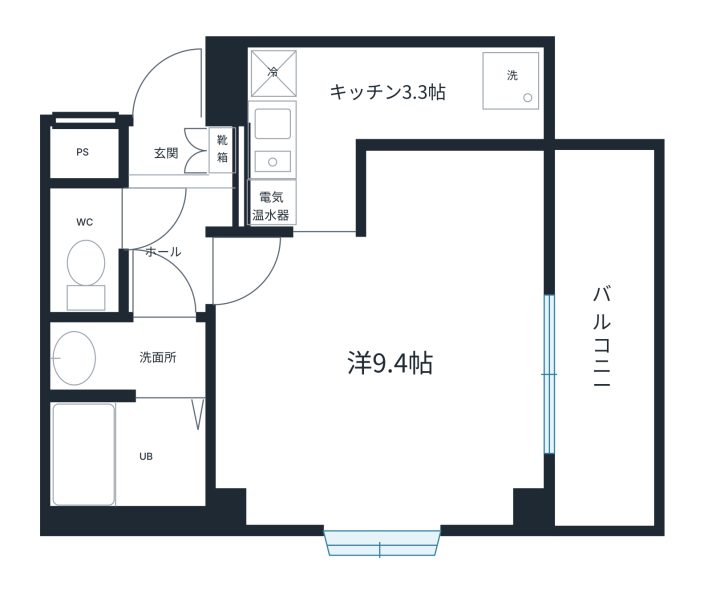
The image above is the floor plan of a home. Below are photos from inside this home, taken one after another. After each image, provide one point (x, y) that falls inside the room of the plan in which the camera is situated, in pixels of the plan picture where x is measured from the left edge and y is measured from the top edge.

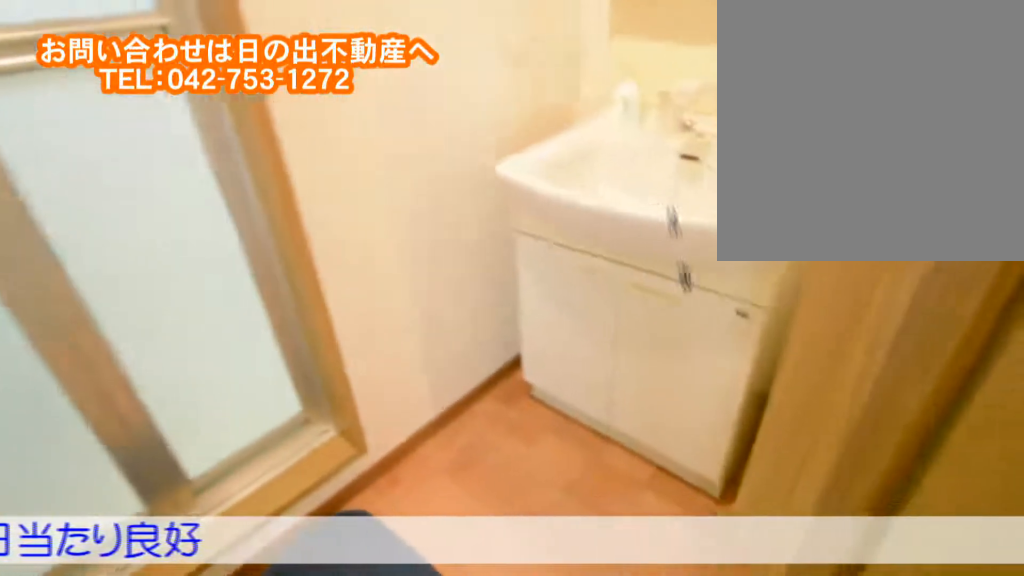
(123, 359)
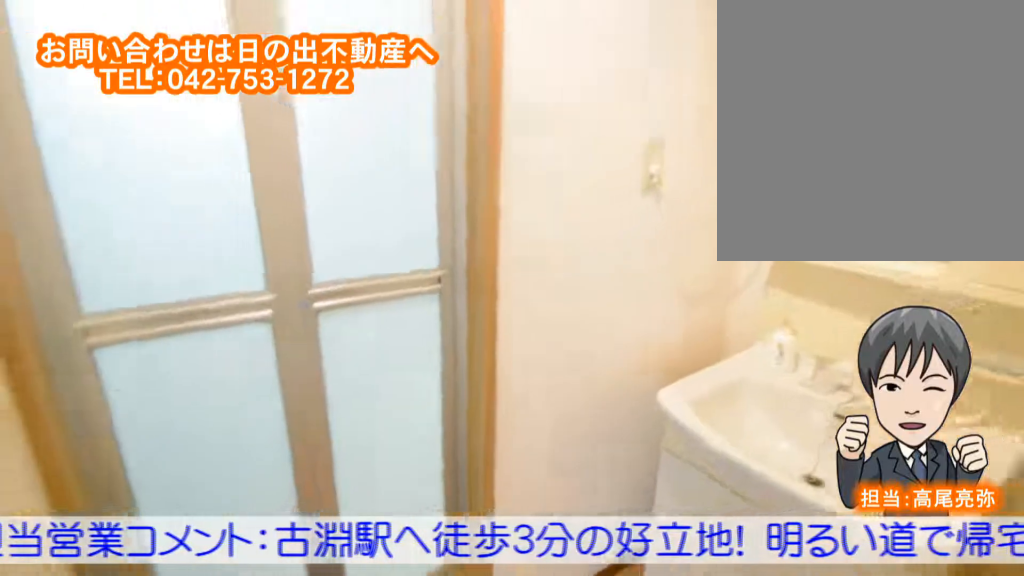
(121, 359)
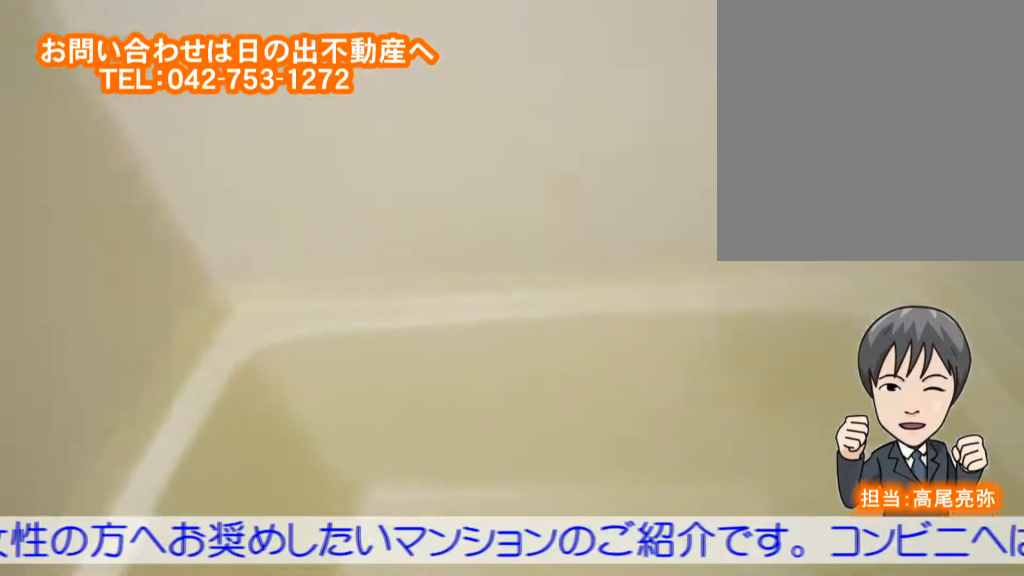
(115, 448)
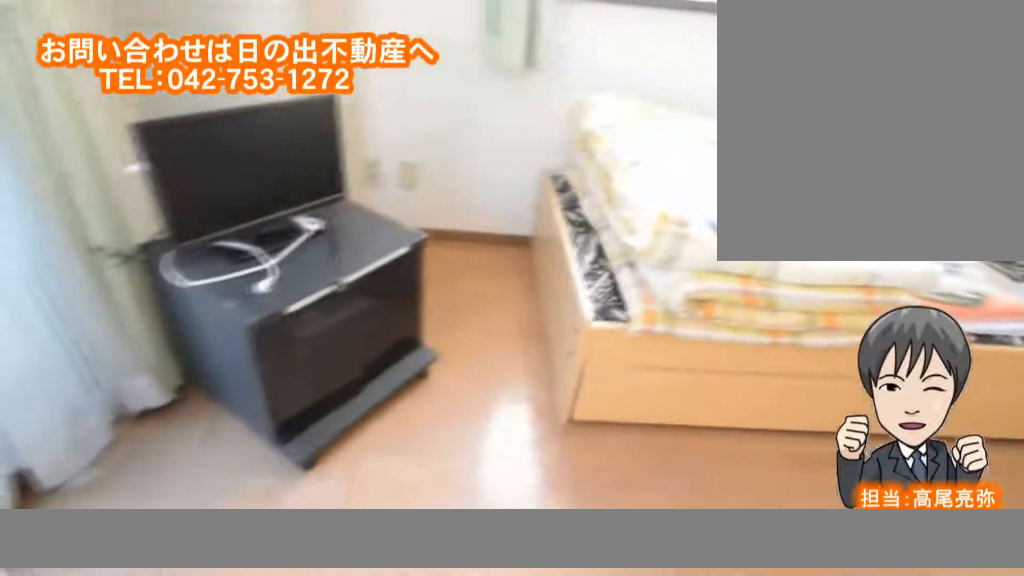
(399, 403)
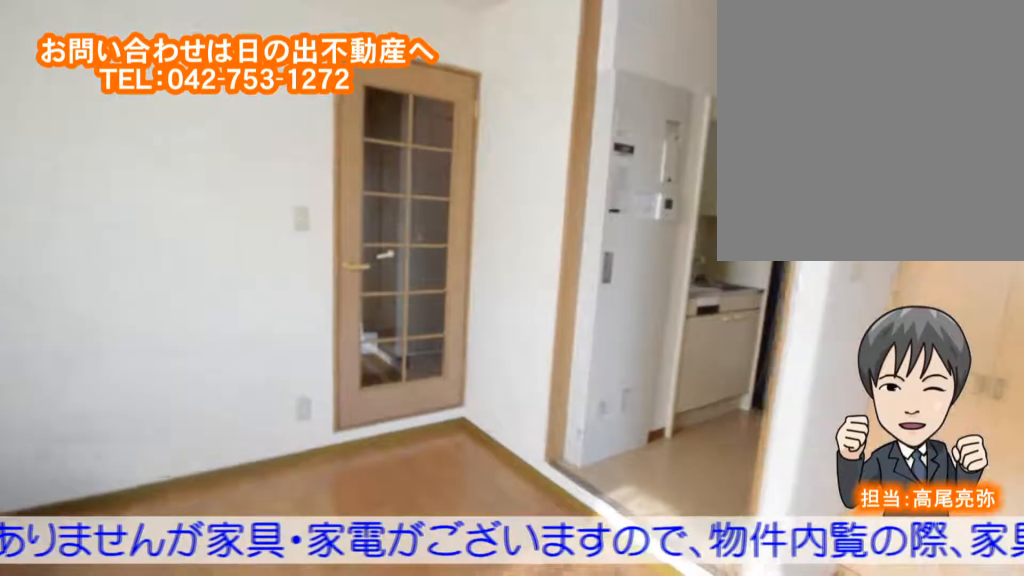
(398, 403)
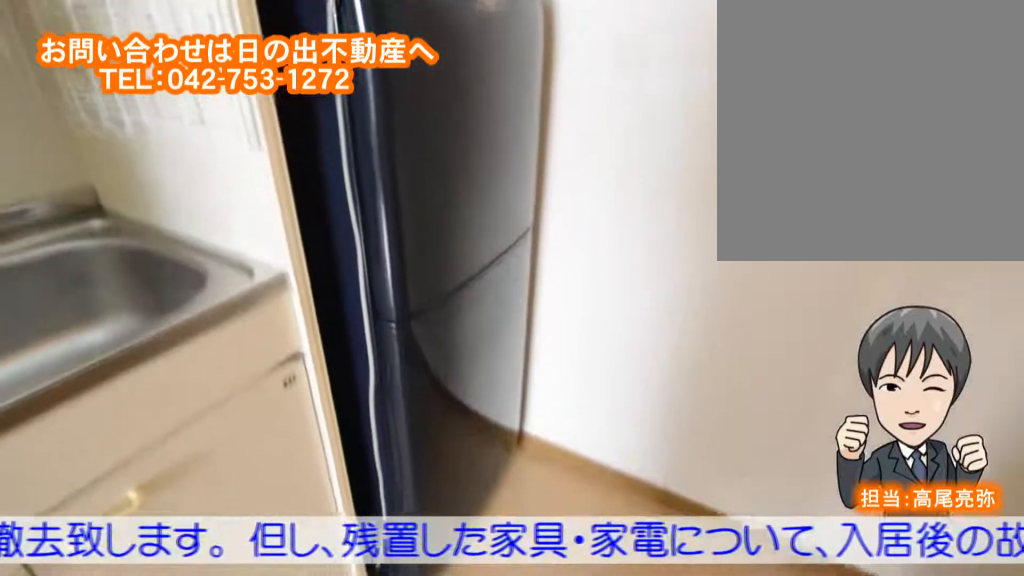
(352, 103)
